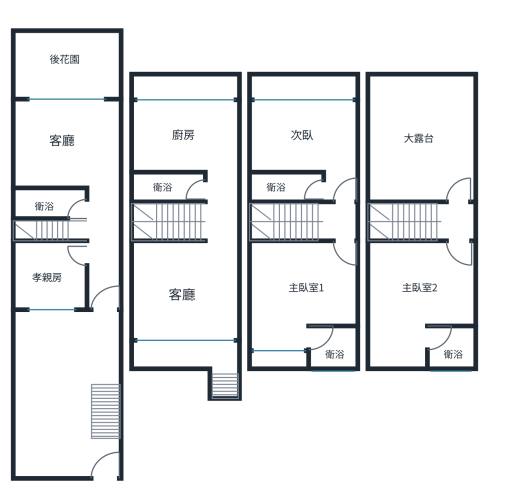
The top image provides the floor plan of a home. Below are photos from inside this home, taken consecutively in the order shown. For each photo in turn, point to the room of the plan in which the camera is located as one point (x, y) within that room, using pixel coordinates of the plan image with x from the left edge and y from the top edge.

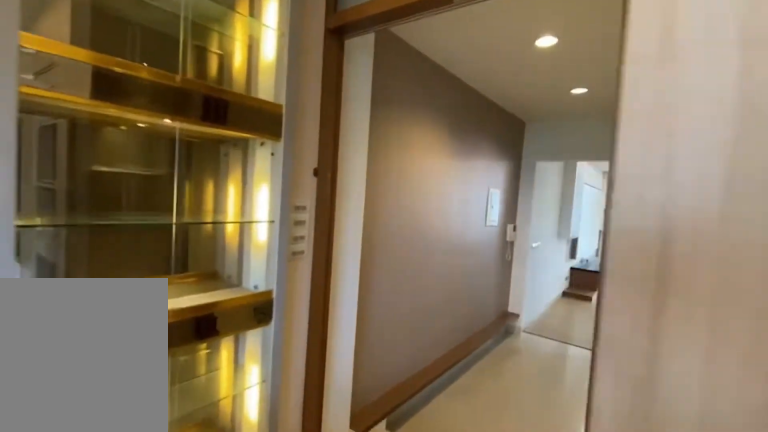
(188, 128)
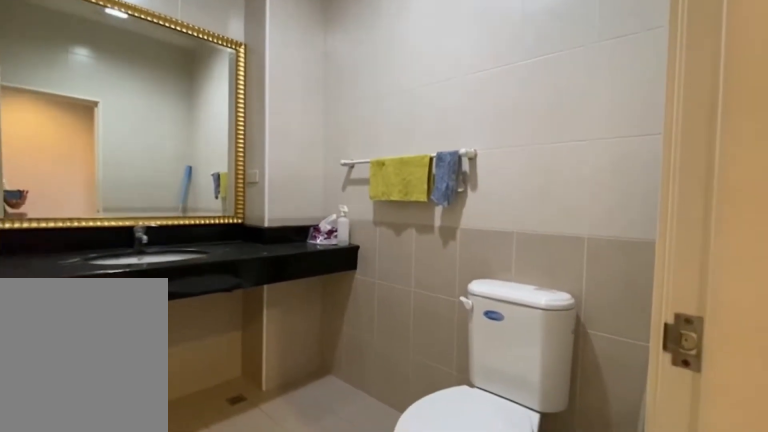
(171, 187)
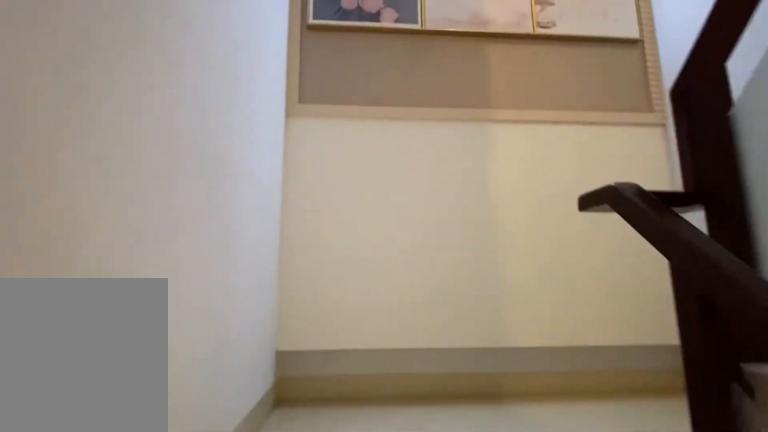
(175, 225)
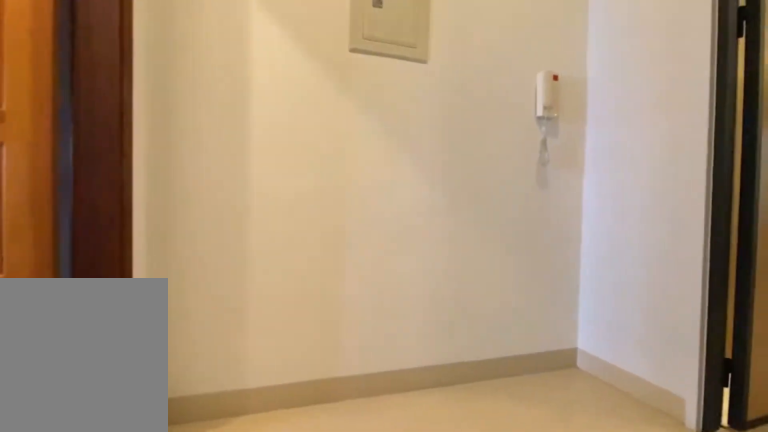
(286, 222)
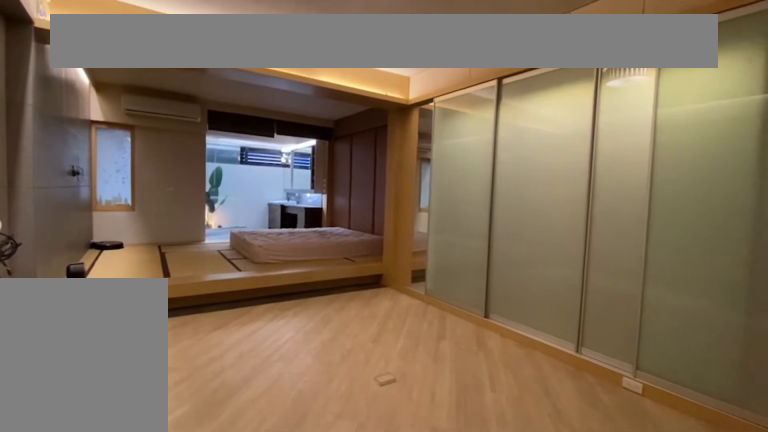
(298, 289)
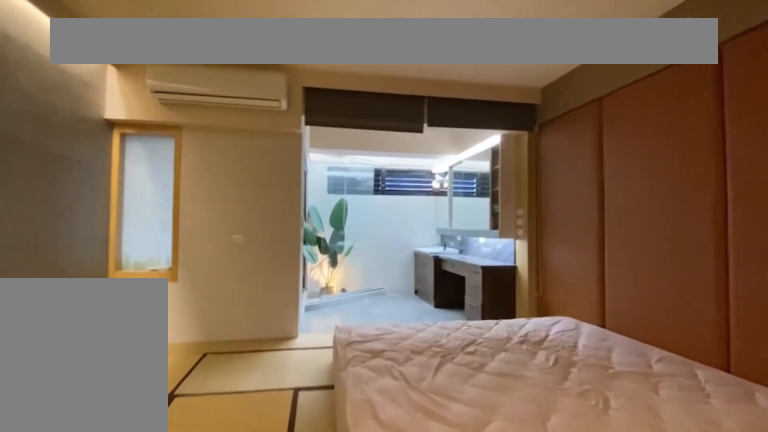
(297, 289)
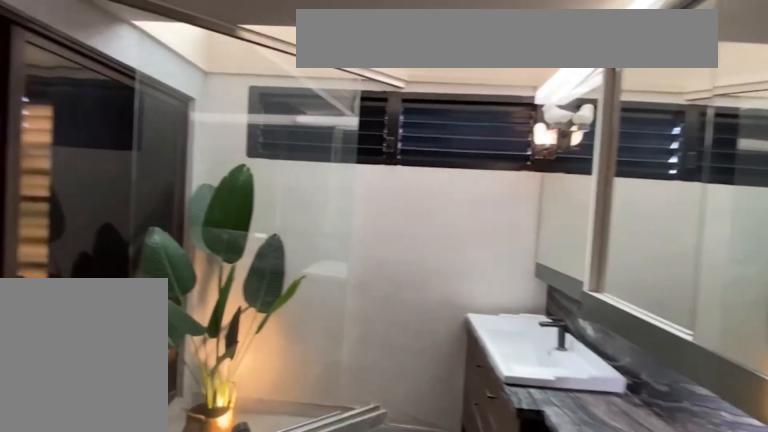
(336, 348)
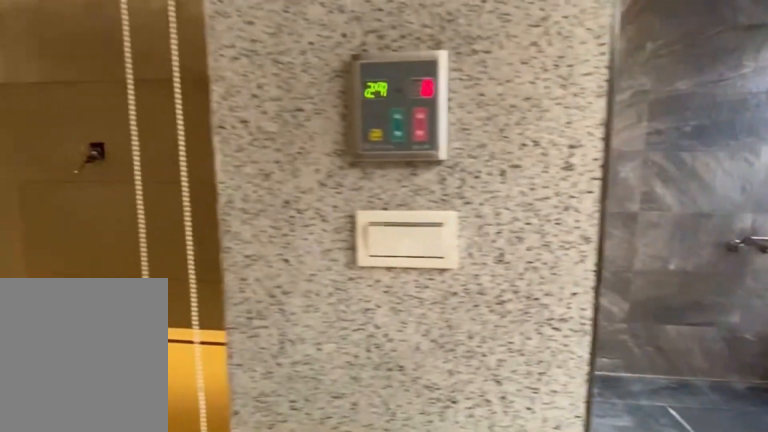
(336, 349)
